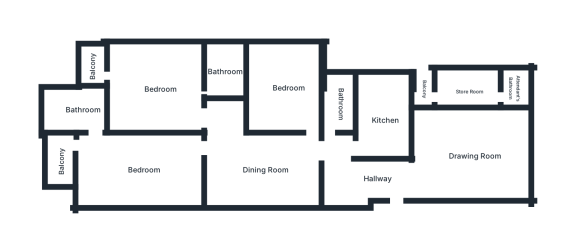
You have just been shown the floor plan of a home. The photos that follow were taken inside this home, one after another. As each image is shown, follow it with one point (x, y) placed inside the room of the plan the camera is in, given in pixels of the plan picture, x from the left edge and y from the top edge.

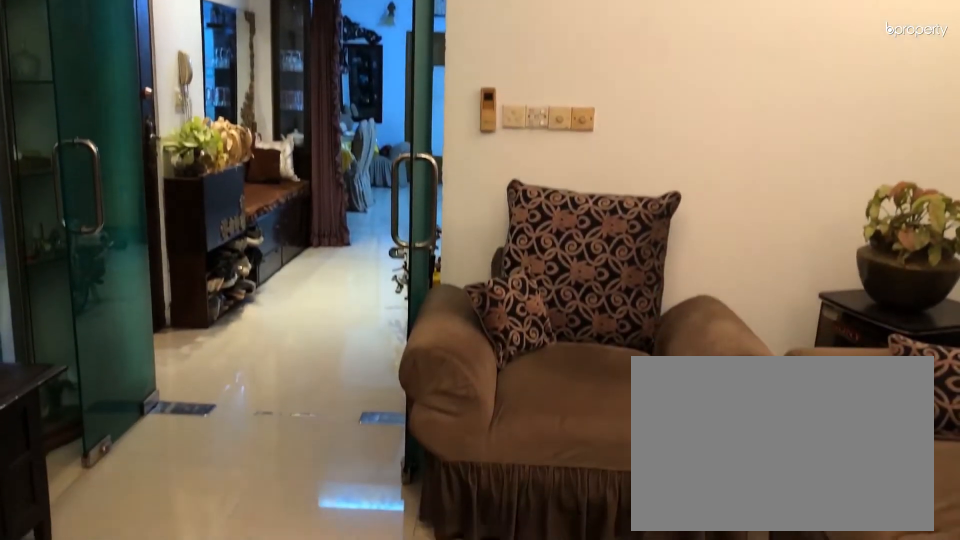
(473, 153)
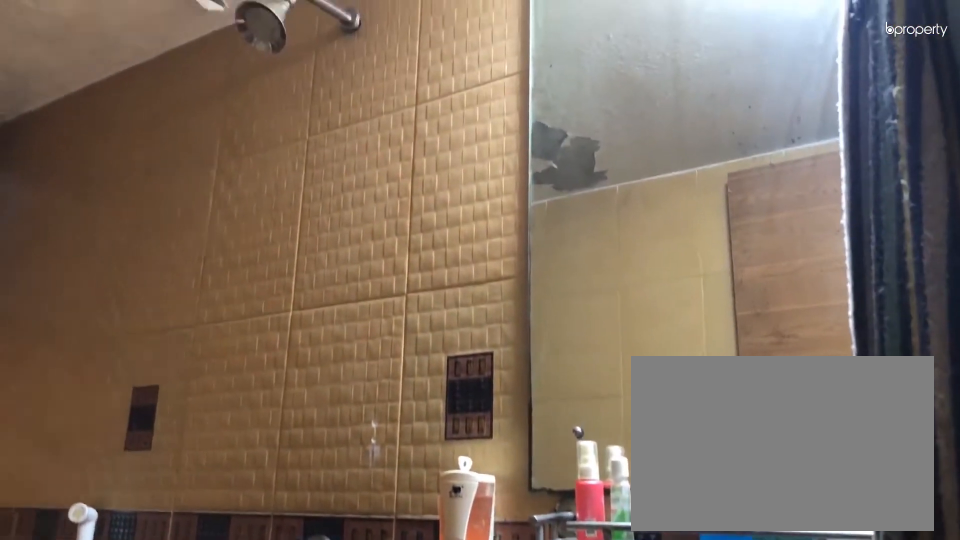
(343, 101)
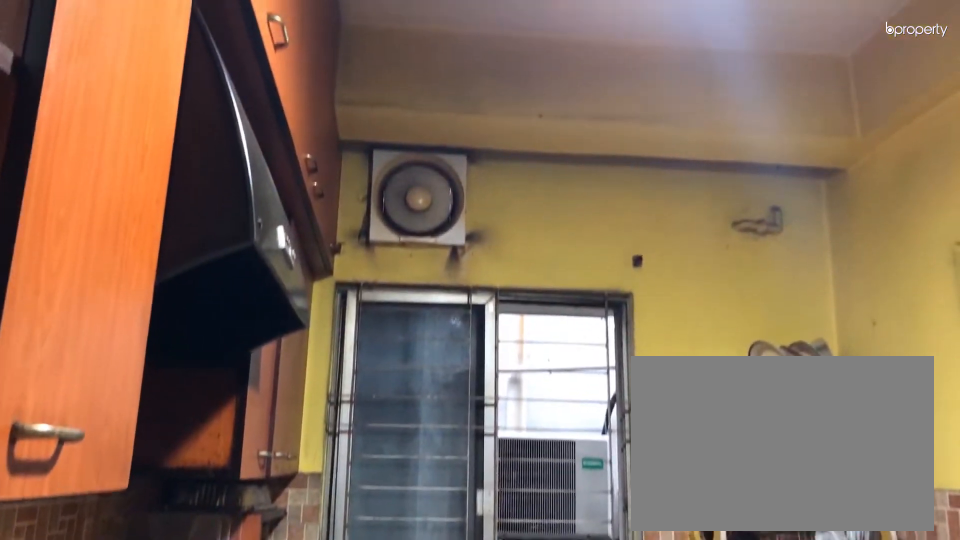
(386, 118)
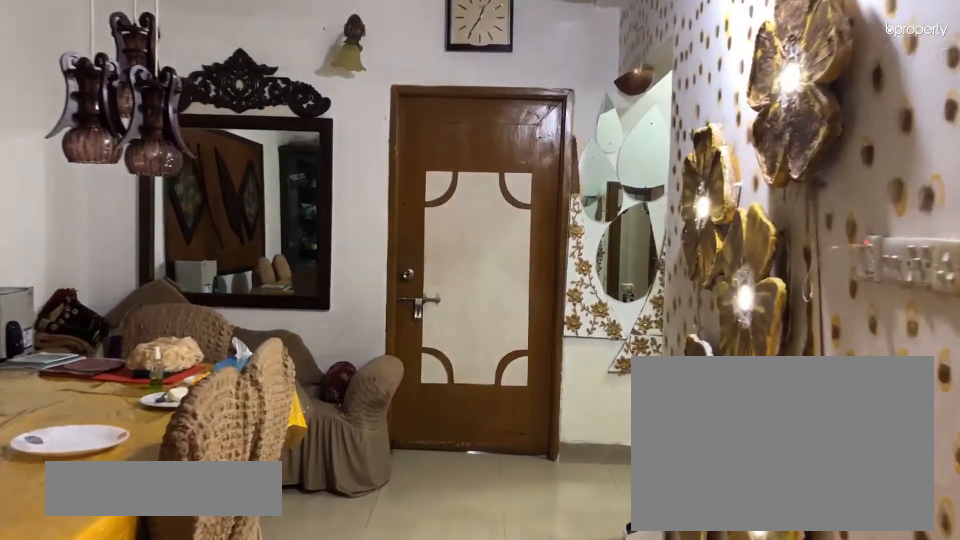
(265, 166)
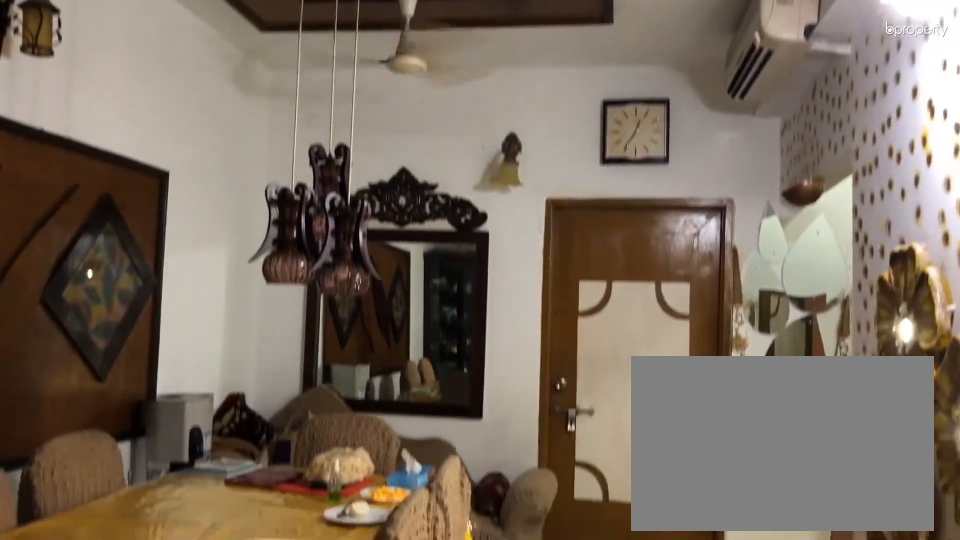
(264, 166)
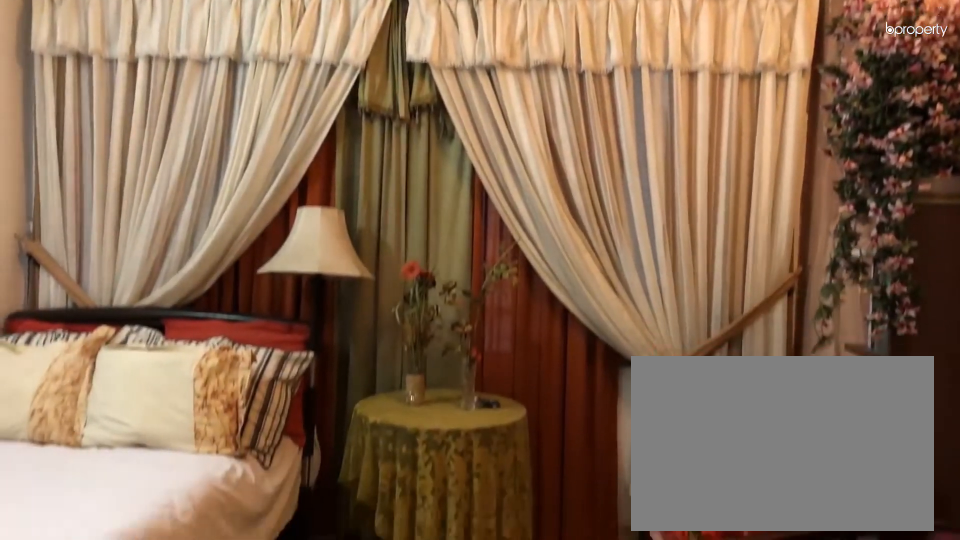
(284, 88)
